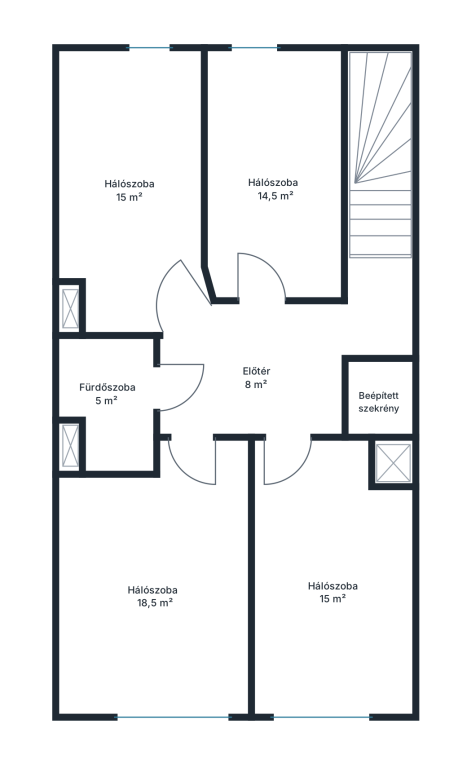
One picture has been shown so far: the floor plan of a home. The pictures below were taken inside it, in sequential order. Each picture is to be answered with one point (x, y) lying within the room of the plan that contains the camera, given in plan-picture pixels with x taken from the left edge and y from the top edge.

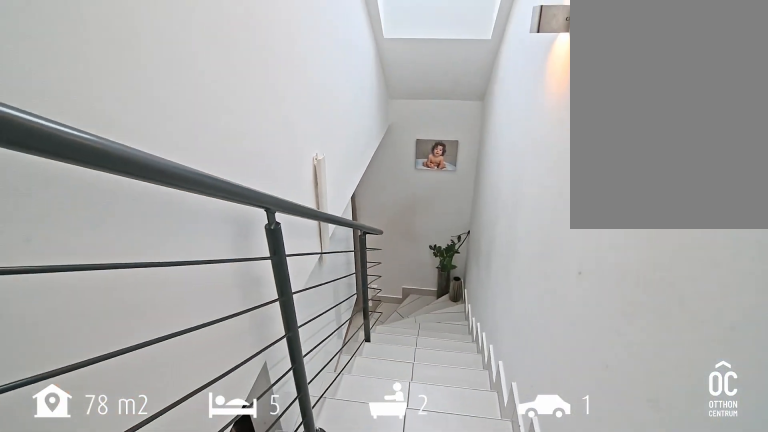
(384, 160)
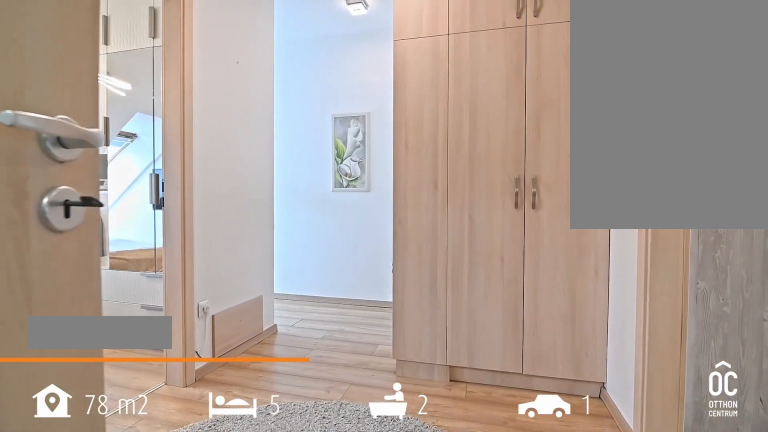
(254, 371)
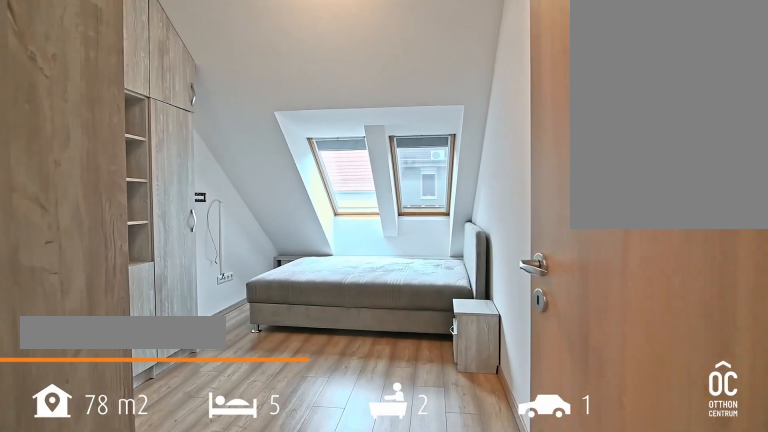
(338, 594)
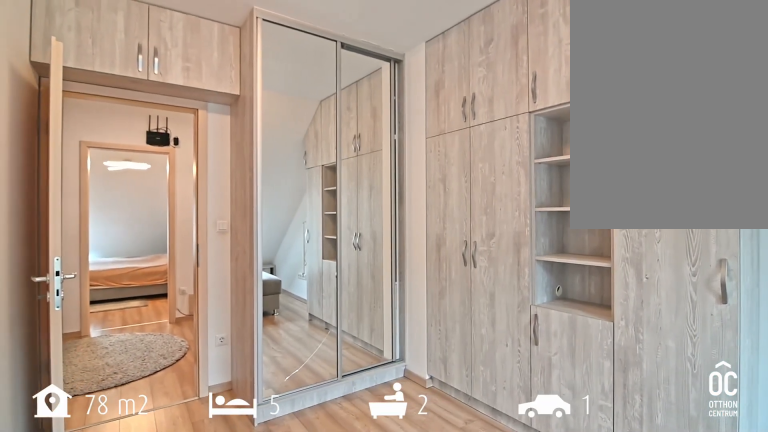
(338, 594)
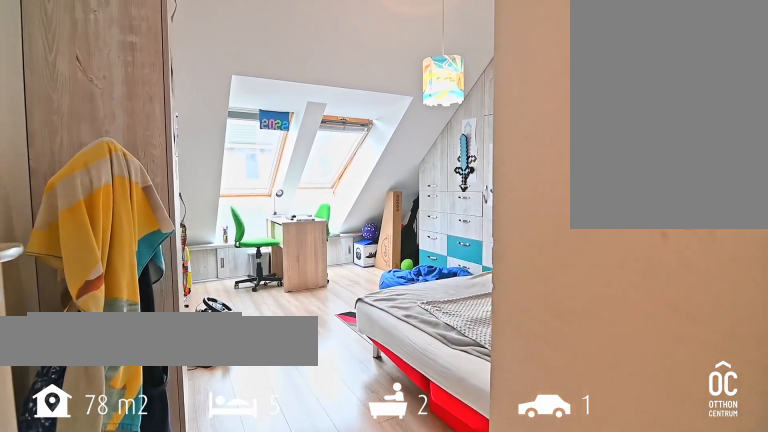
(152, 594)
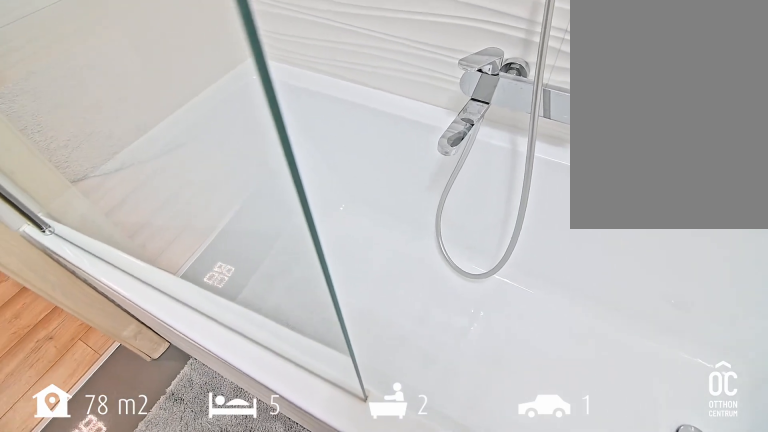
(108, 396)
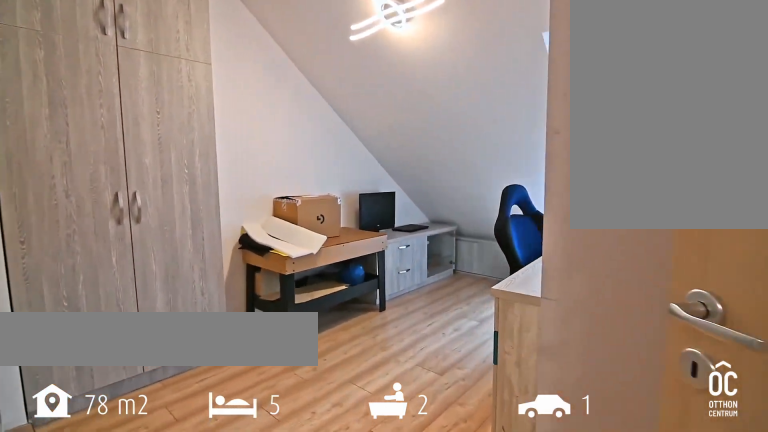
(130, 186)
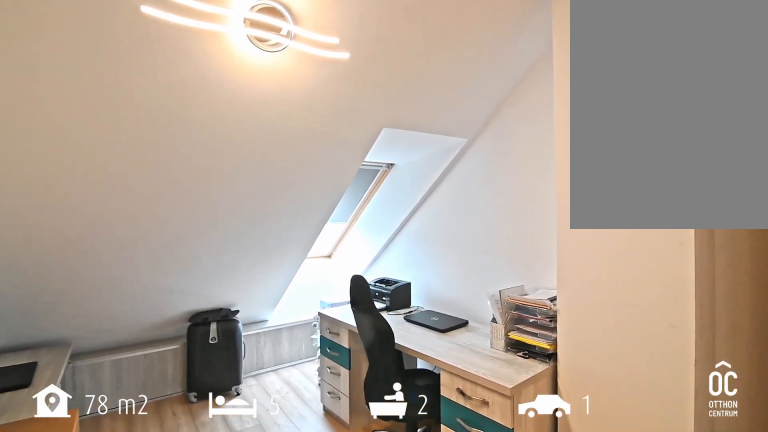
(130, 186)
